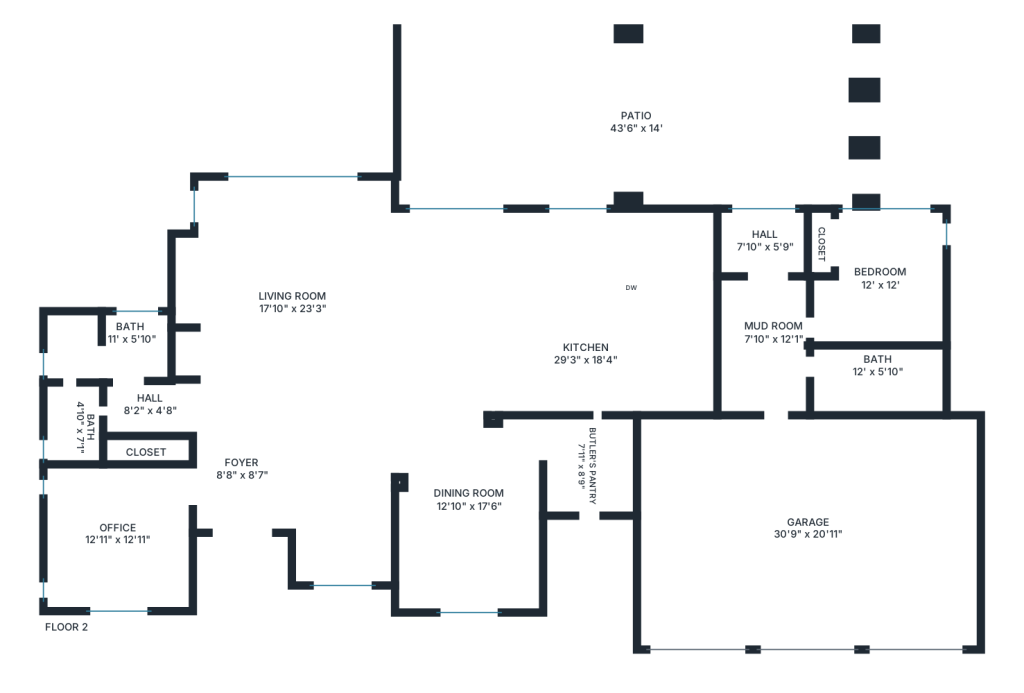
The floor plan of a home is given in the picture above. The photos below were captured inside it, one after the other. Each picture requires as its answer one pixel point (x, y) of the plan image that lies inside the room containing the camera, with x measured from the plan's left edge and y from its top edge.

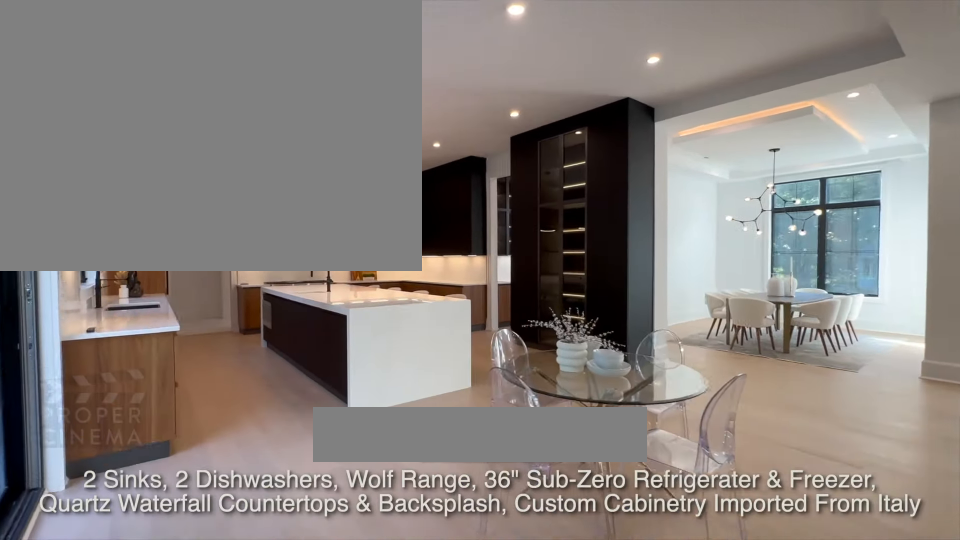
(554, 313)
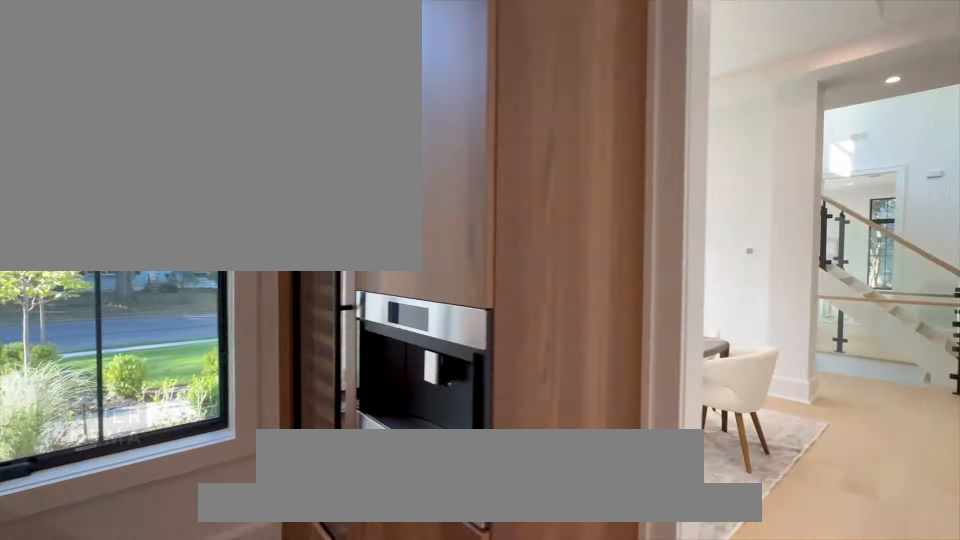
(589, 466)
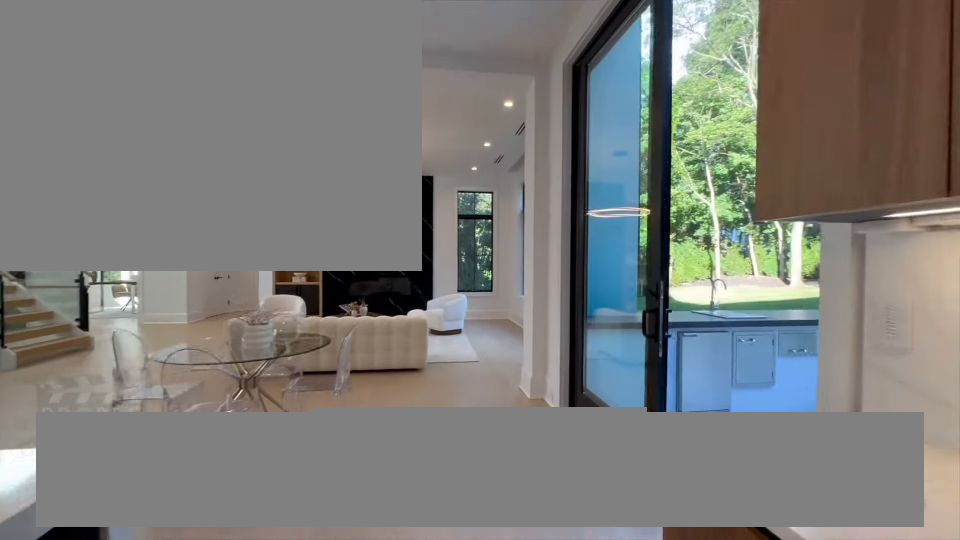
(554, 313)
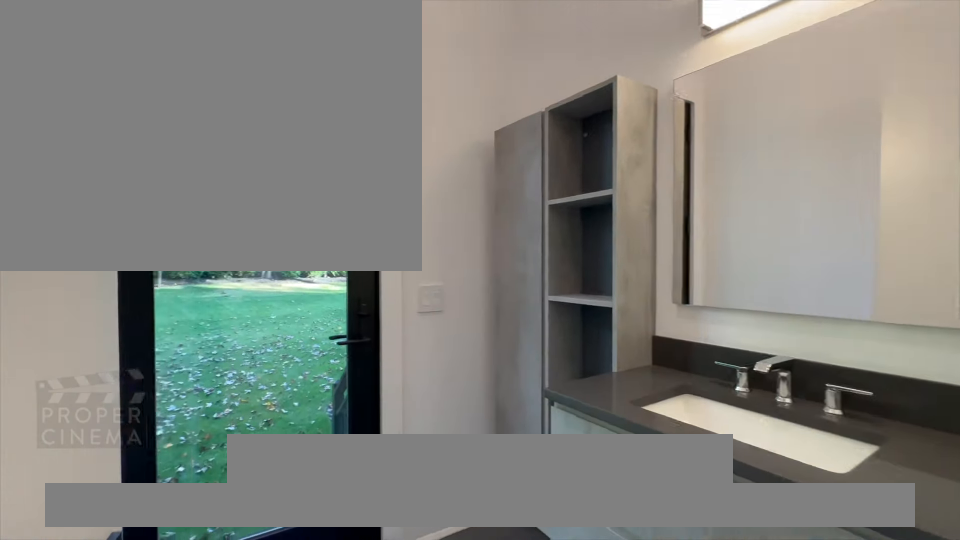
(106, 345)
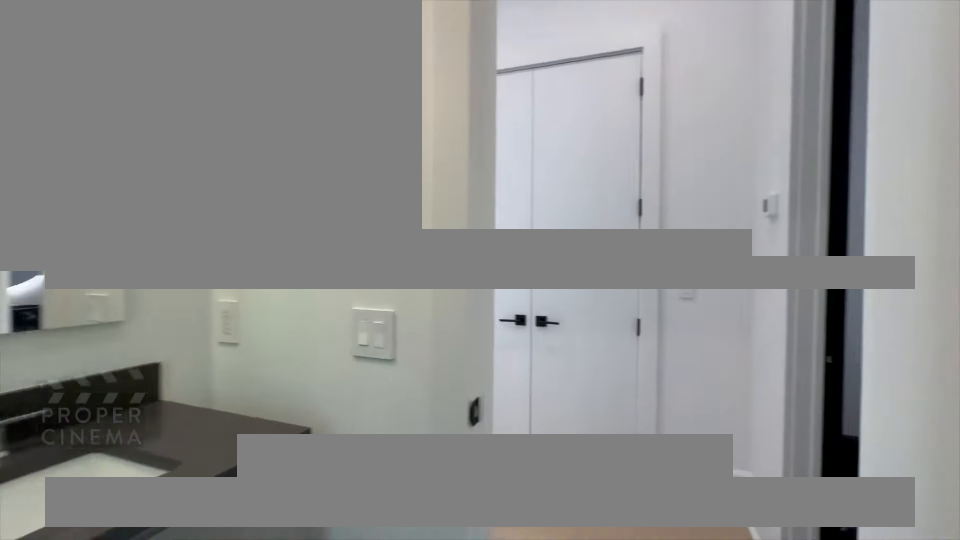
(106, 345)
